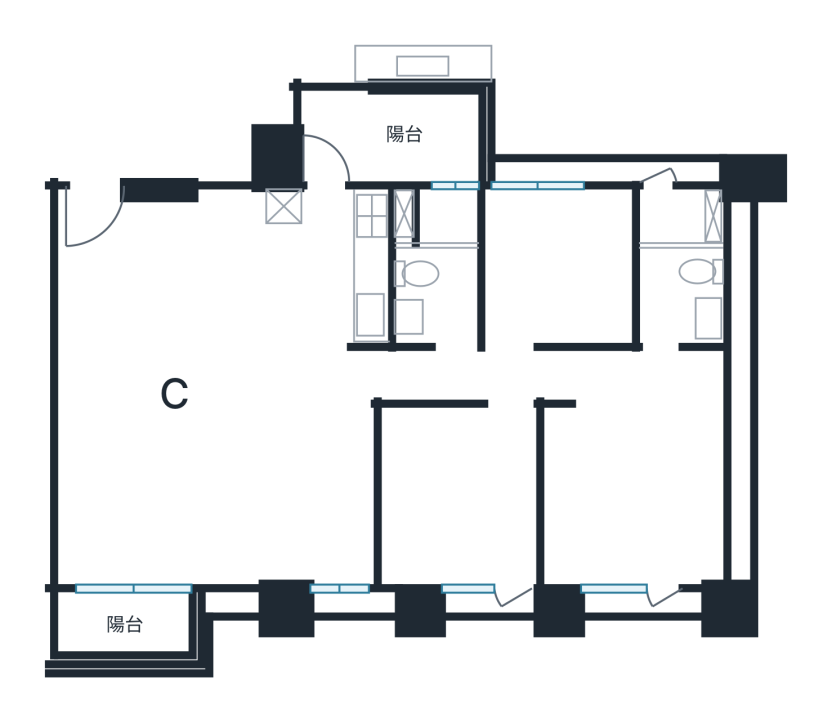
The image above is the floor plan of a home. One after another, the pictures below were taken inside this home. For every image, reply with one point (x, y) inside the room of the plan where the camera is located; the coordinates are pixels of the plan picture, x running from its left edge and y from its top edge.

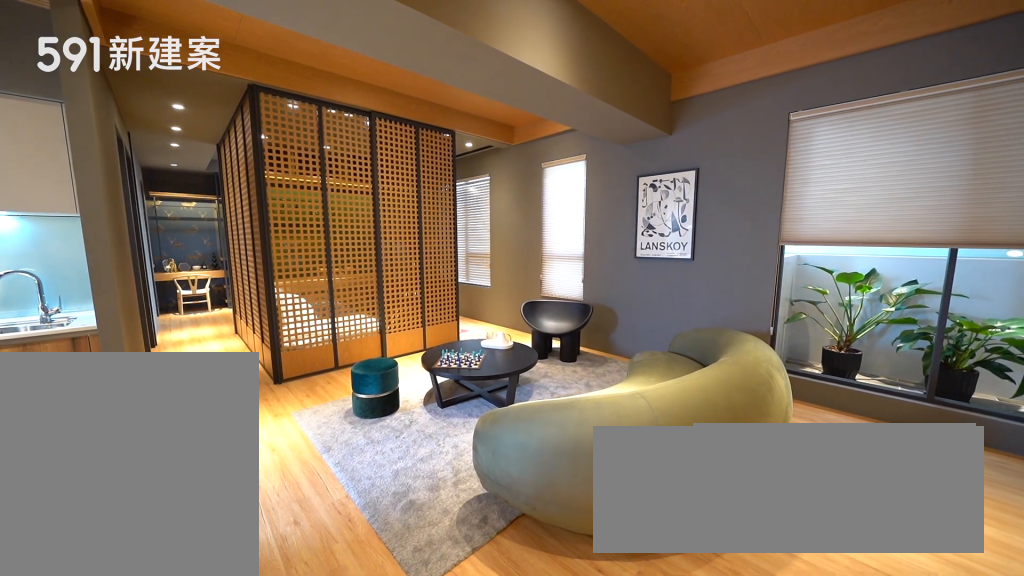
(219, 467)
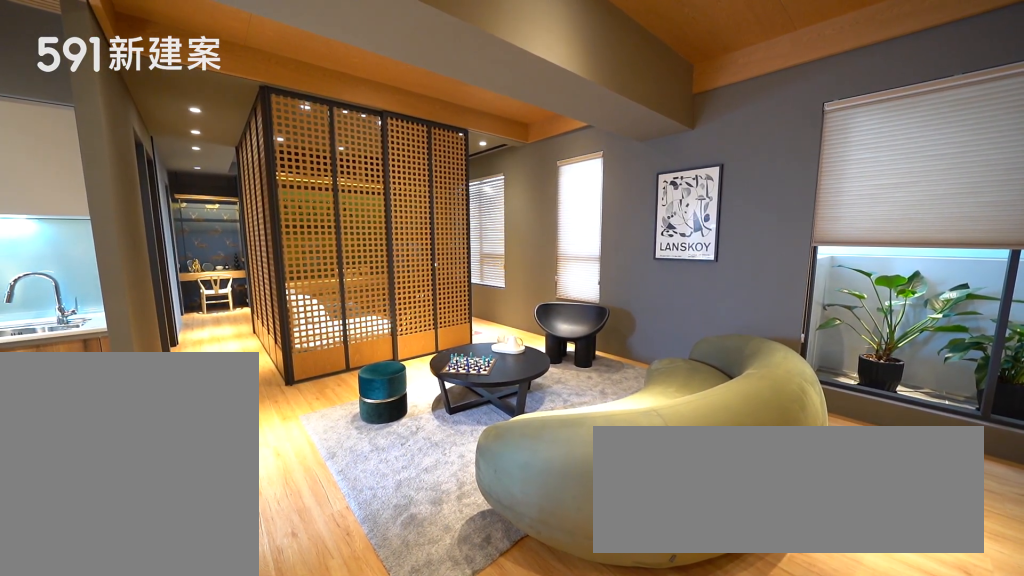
(219, 467)
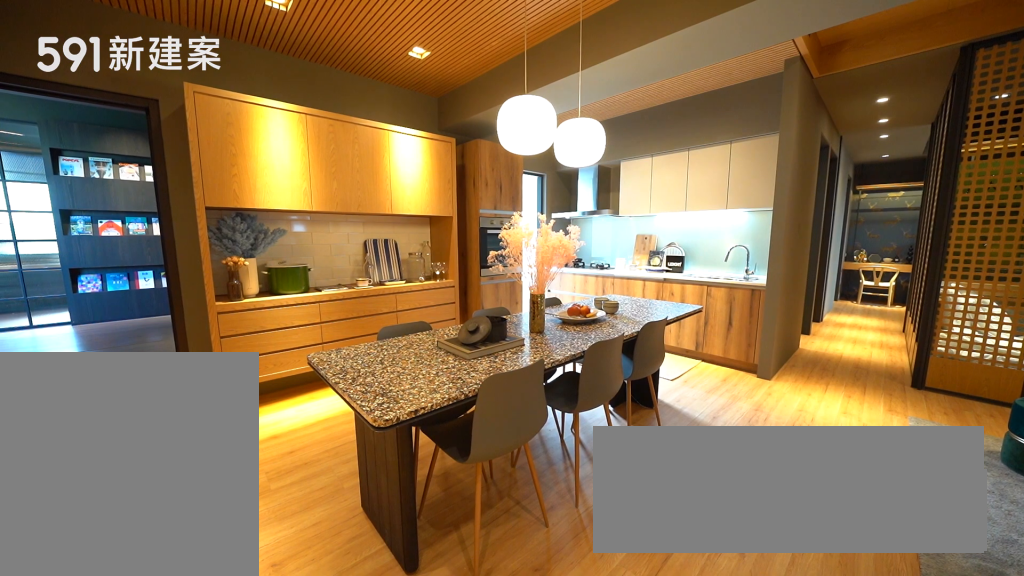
(216, 289)
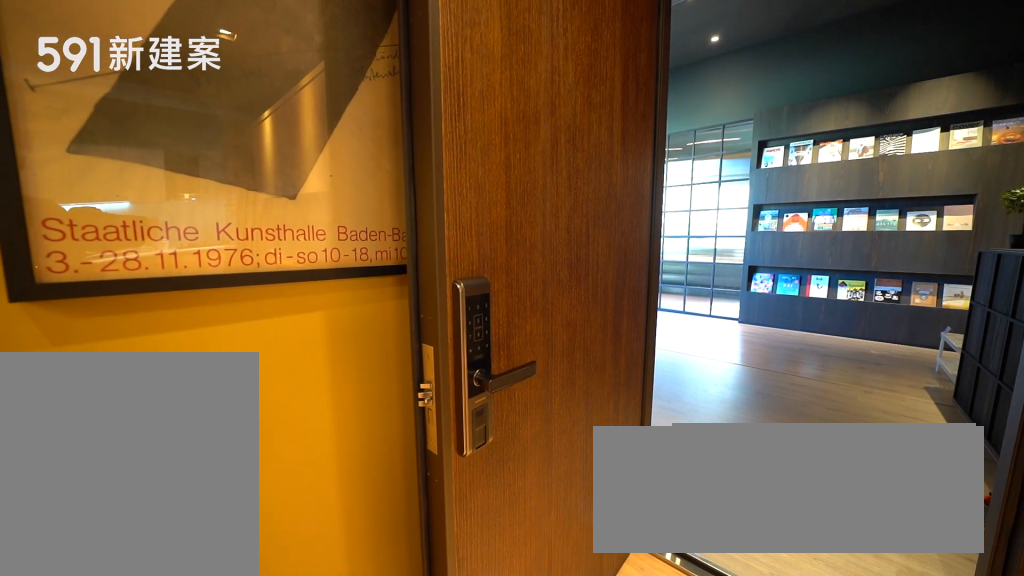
(99, 225)
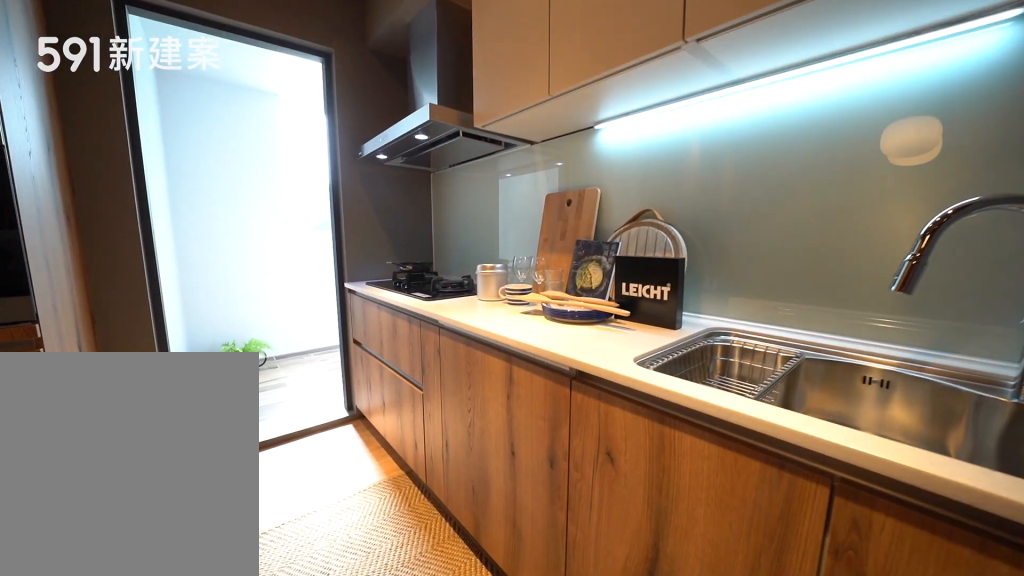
(330, 264)
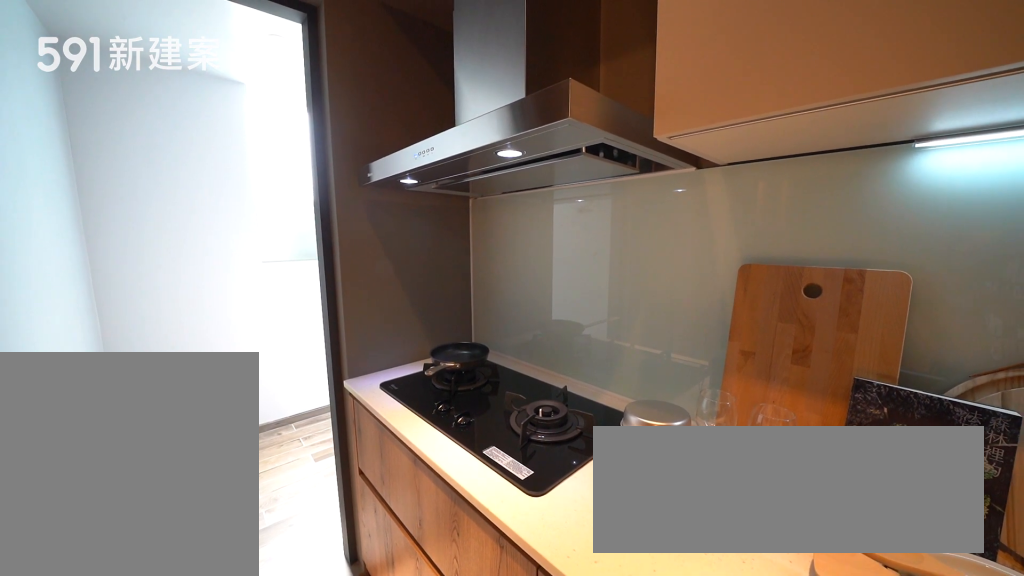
(330, 264)
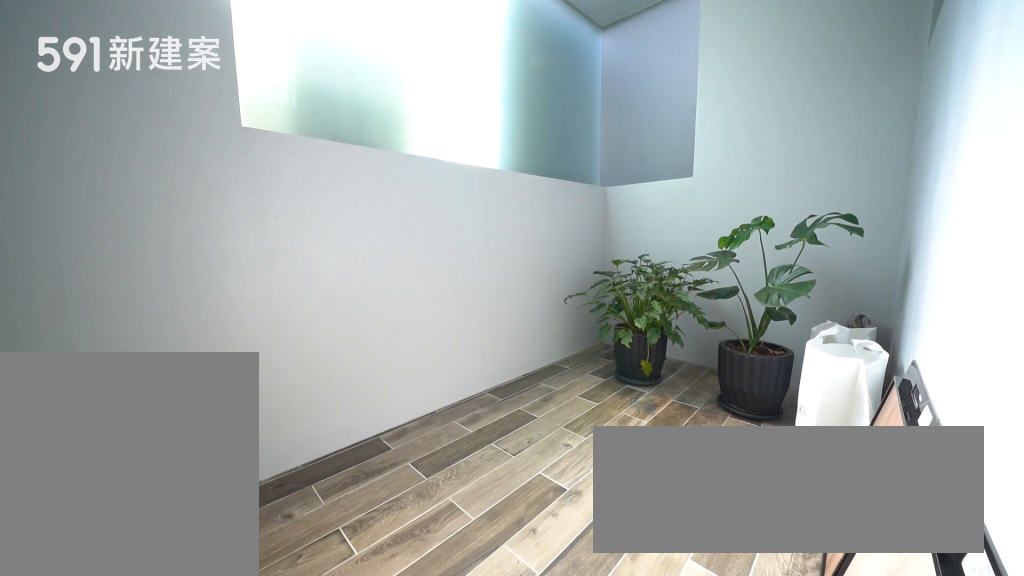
(390, 138)
